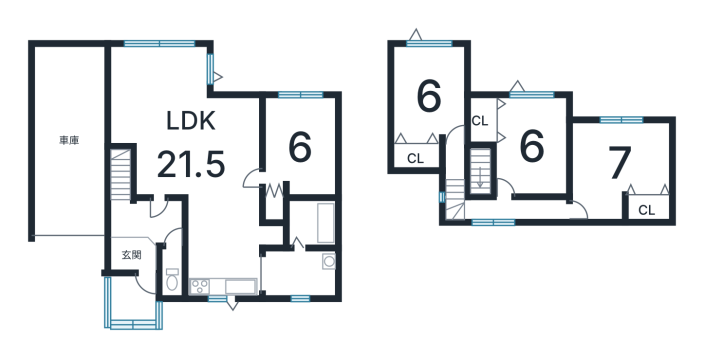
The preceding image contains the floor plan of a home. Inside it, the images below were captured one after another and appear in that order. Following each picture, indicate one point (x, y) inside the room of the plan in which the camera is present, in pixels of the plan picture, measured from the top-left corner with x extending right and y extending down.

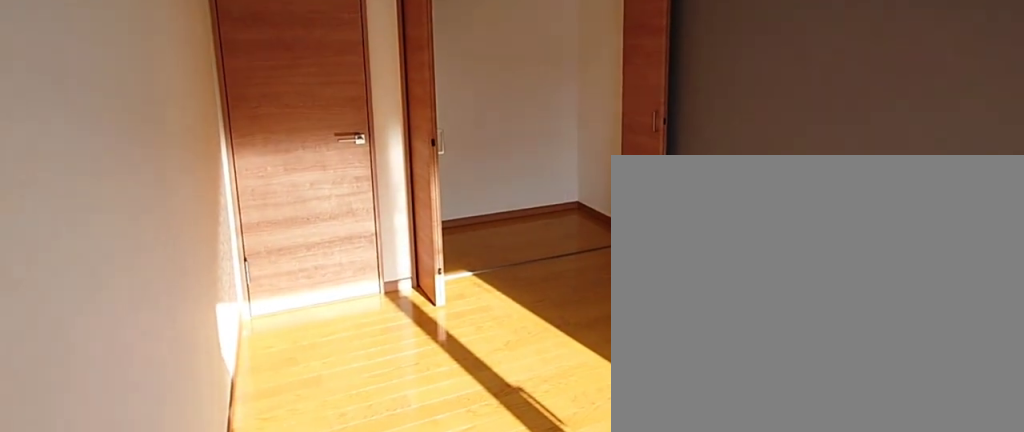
(434, 96)
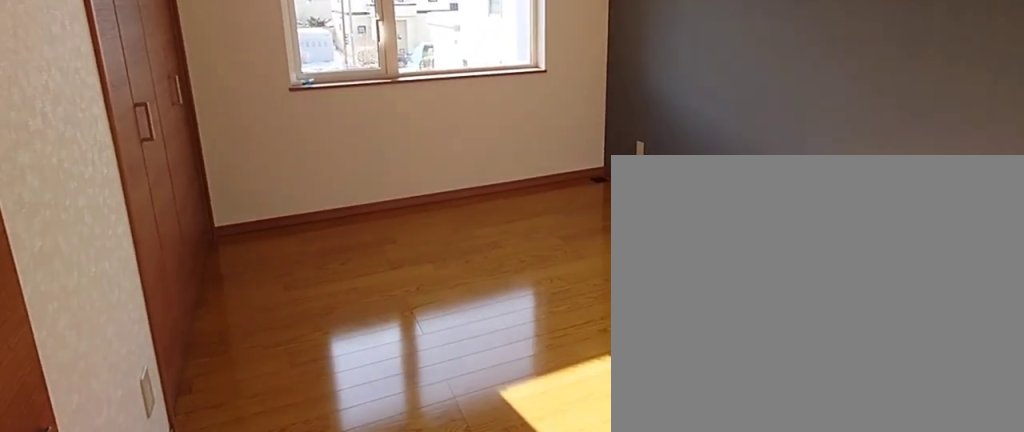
(534, 143)
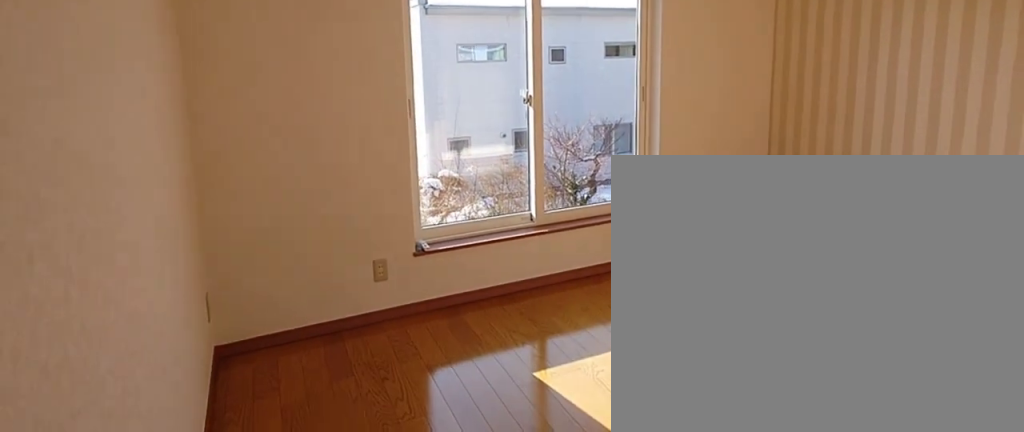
(620, 161)
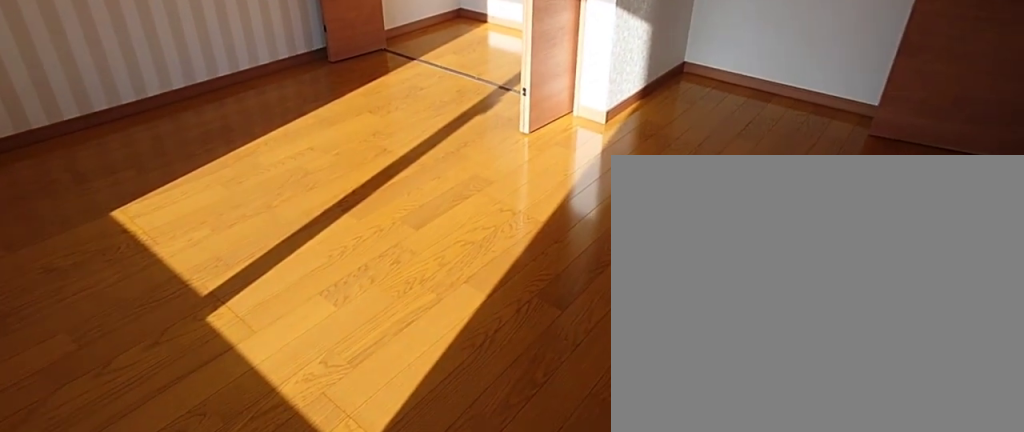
(620, 161)
